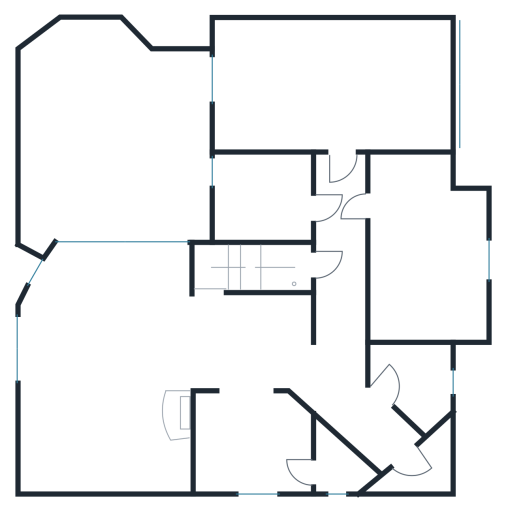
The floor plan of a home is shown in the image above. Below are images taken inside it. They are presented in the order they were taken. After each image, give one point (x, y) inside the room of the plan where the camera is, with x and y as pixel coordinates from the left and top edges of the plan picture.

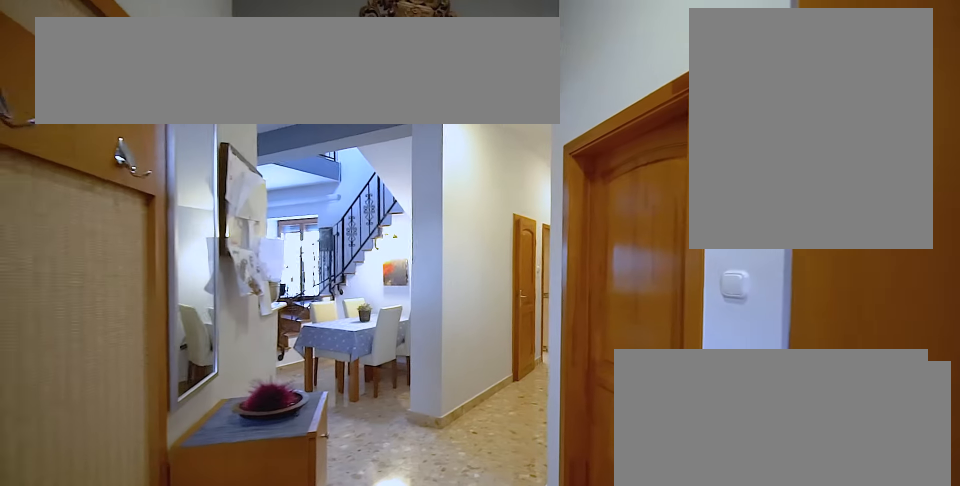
(365, 421)
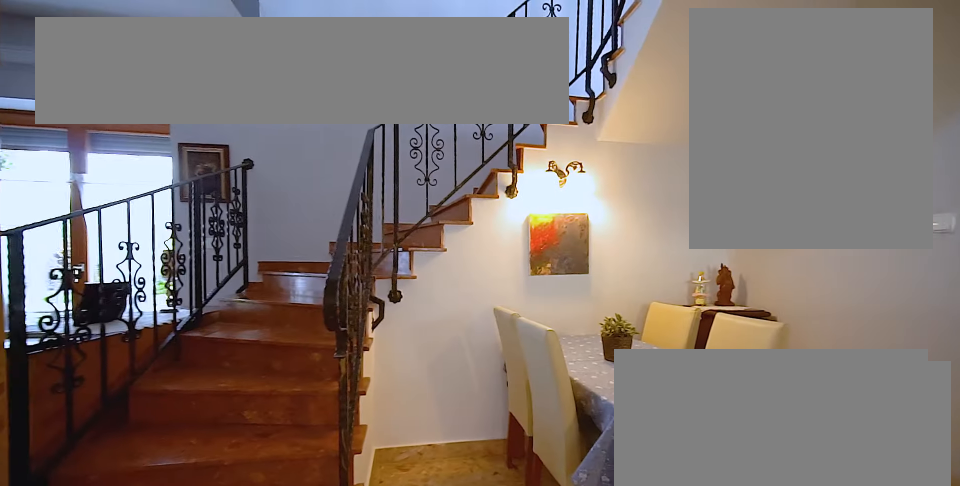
(251, 347)
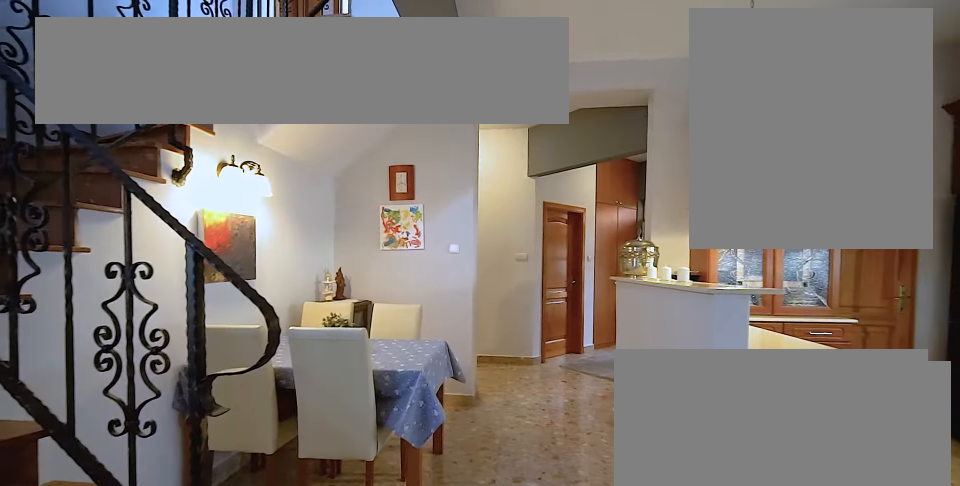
(253, 347)
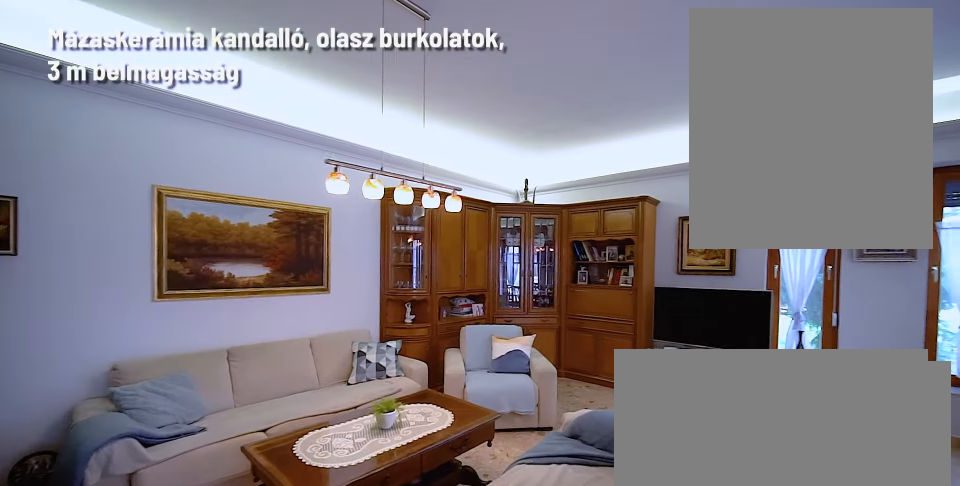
(106, 374)
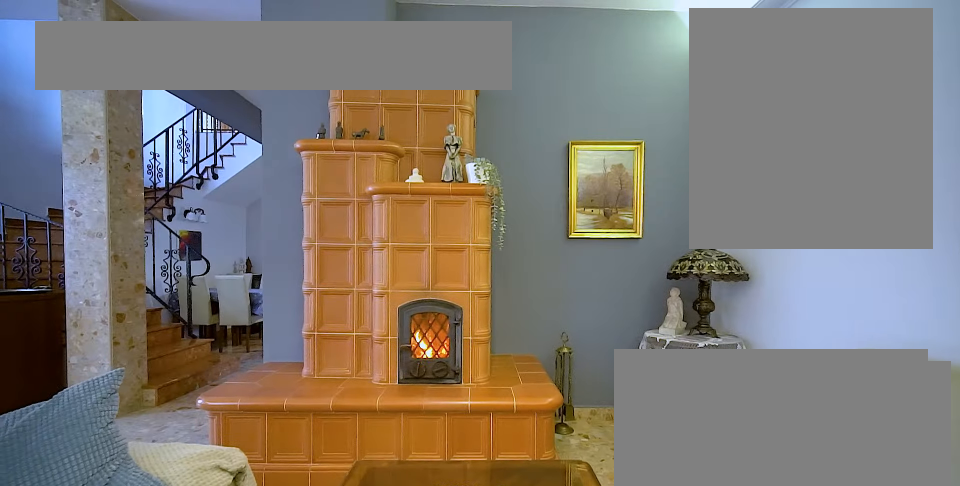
(106, 374)
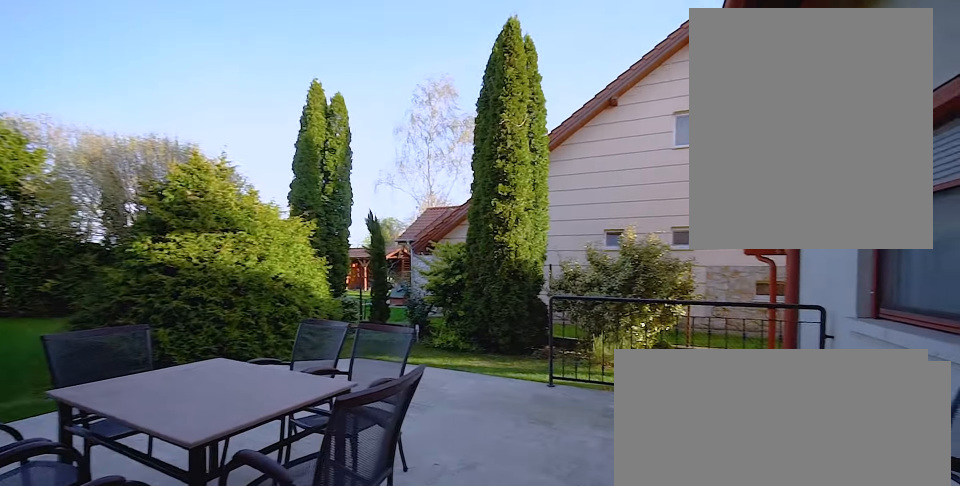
(115, 144)
